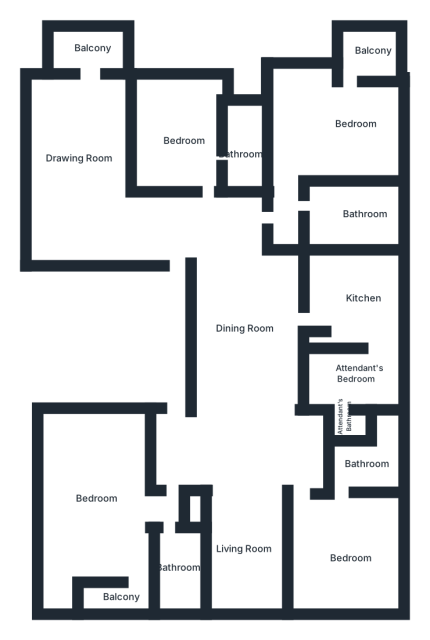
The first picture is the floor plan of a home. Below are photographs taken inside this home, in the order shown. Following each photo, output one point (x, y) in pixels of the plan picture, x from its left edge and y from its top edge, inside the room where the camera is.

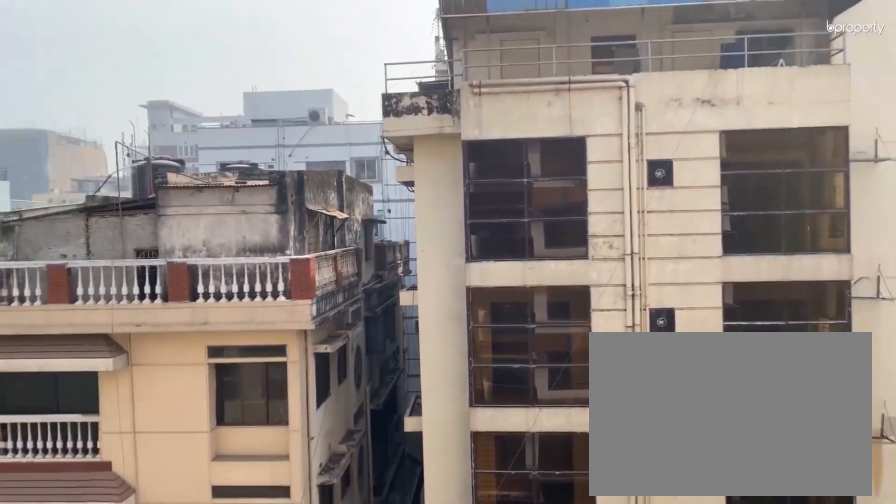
(90, 57)
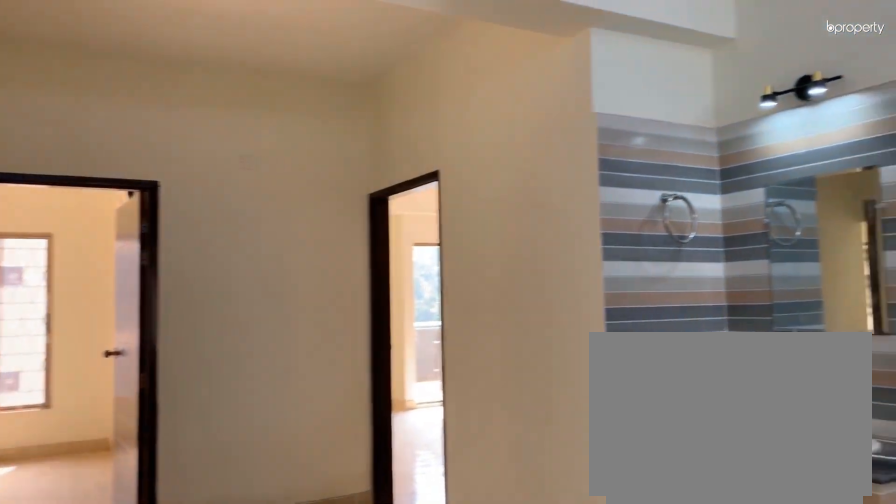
(244, 338)
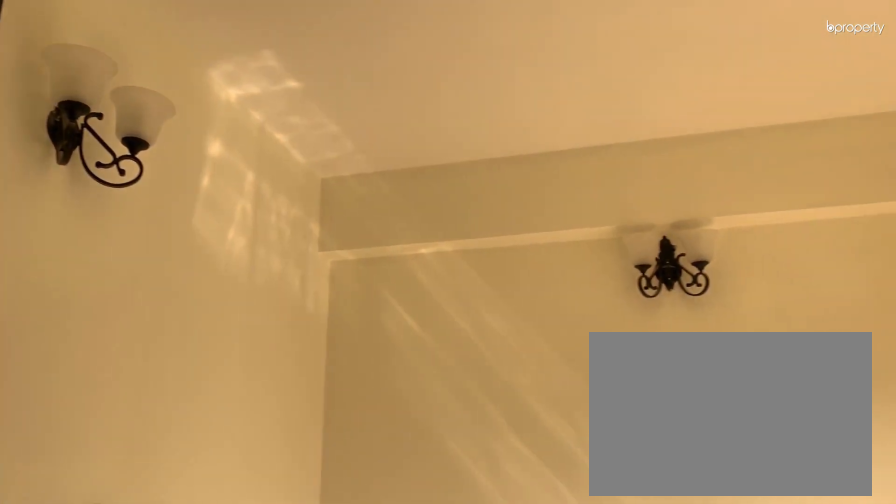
(192, 145)
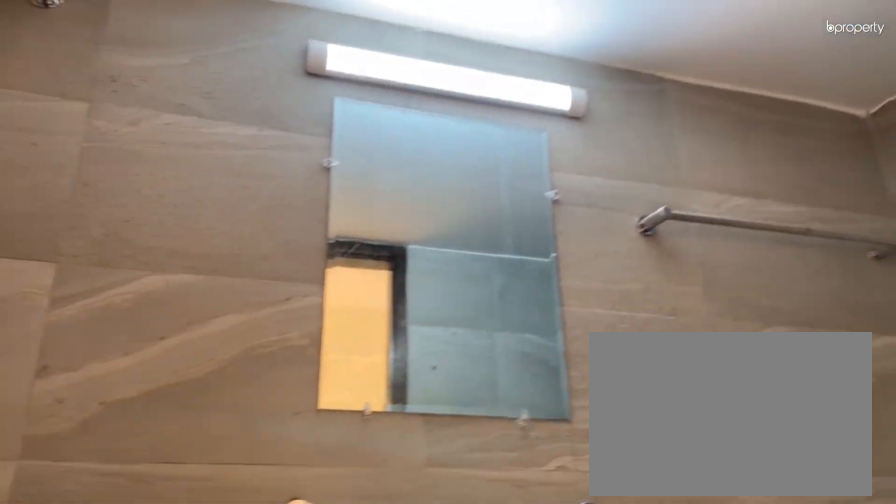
(241, 153)
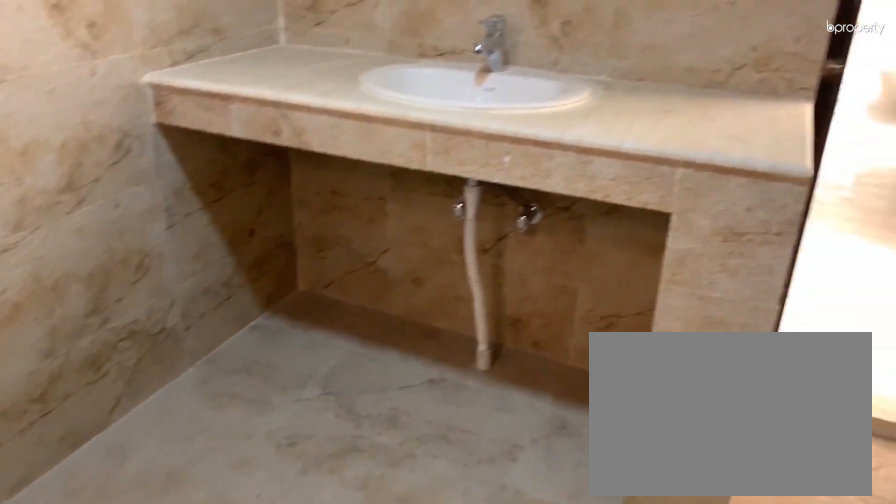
(346, 204)
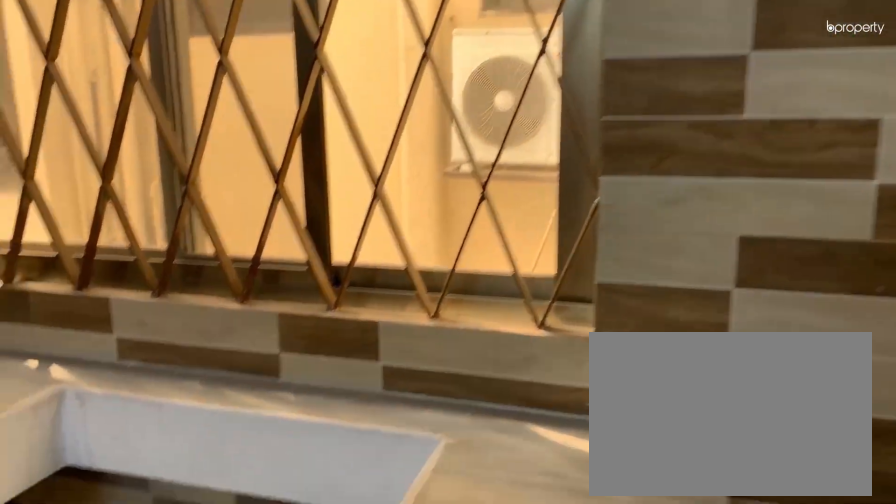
(343, 309)
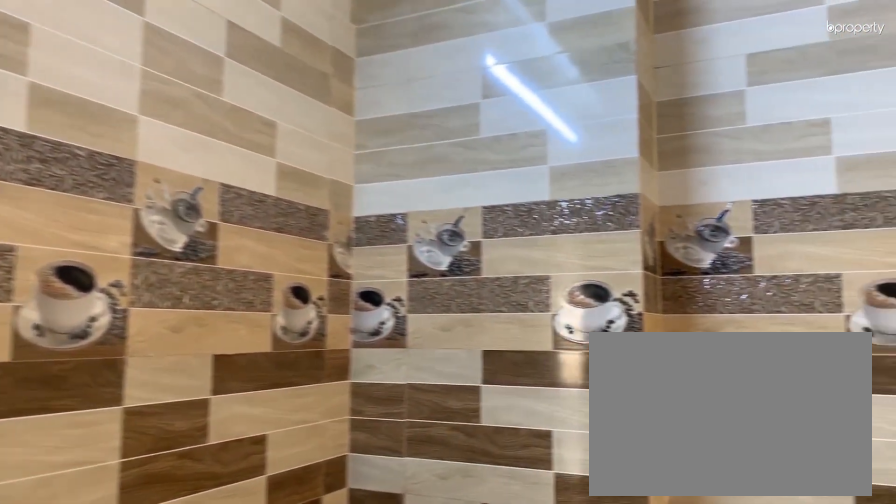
(335, 314)
